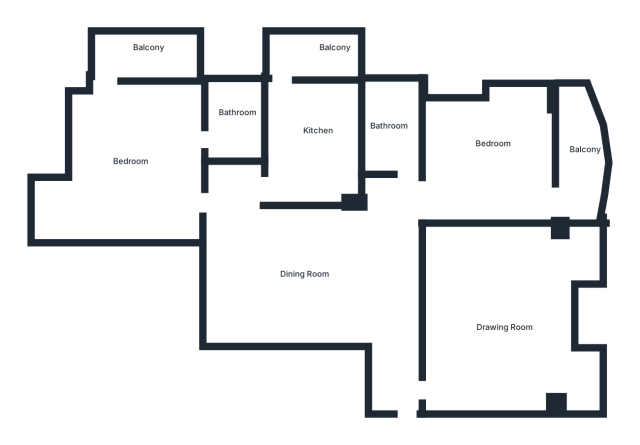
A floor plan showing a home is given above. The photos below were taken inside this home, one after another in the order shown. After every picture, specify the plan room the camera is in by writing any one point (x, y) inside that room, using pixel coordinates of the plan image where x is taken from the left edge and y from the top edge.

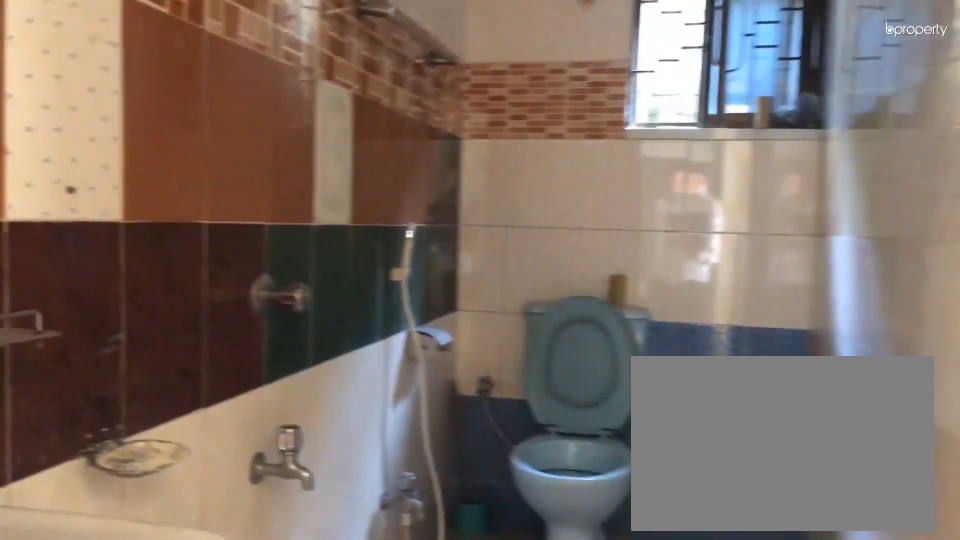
(398, 125)
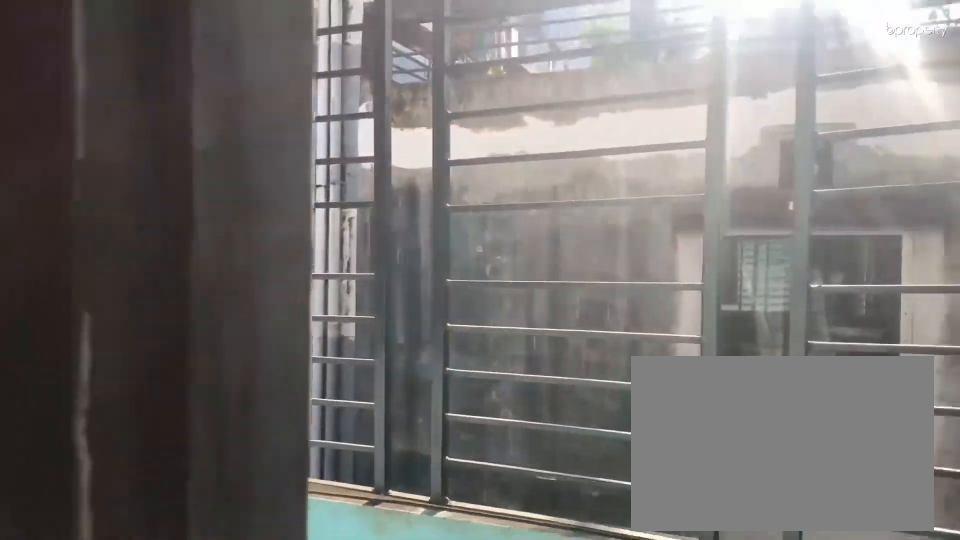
(585, 170)
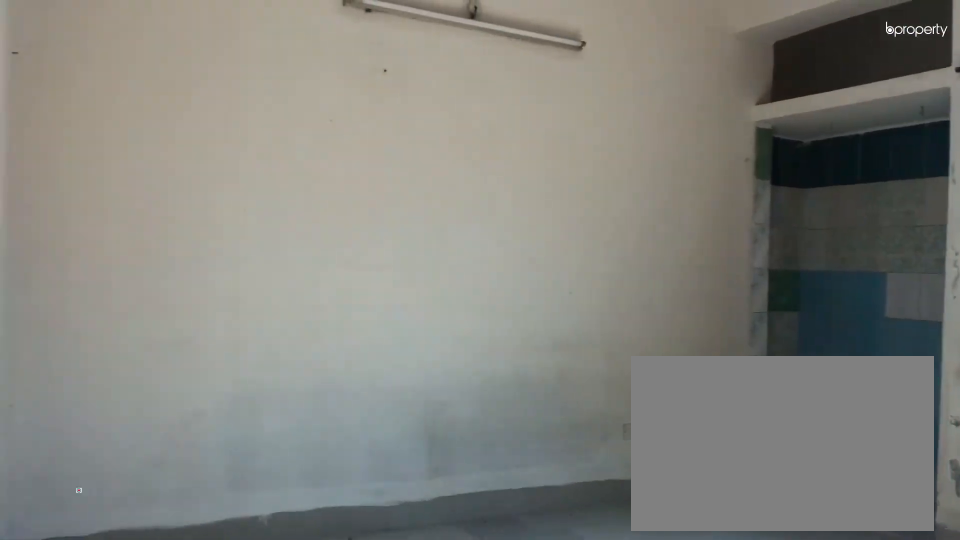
(497, 302)
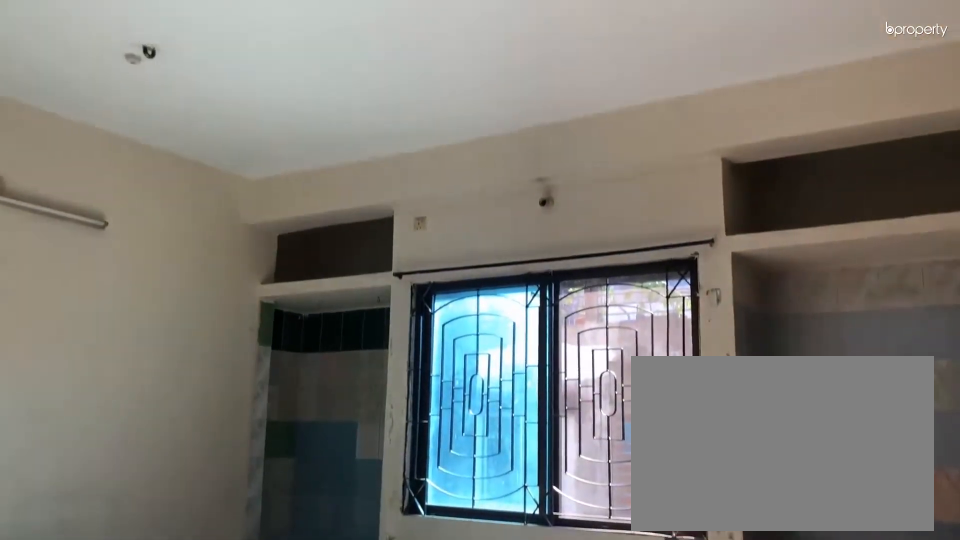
(497, 302)
